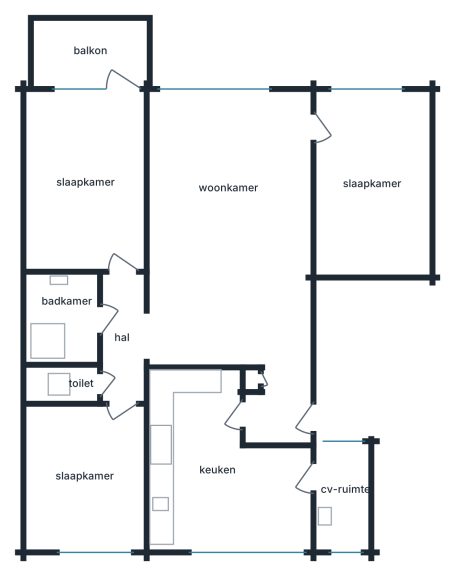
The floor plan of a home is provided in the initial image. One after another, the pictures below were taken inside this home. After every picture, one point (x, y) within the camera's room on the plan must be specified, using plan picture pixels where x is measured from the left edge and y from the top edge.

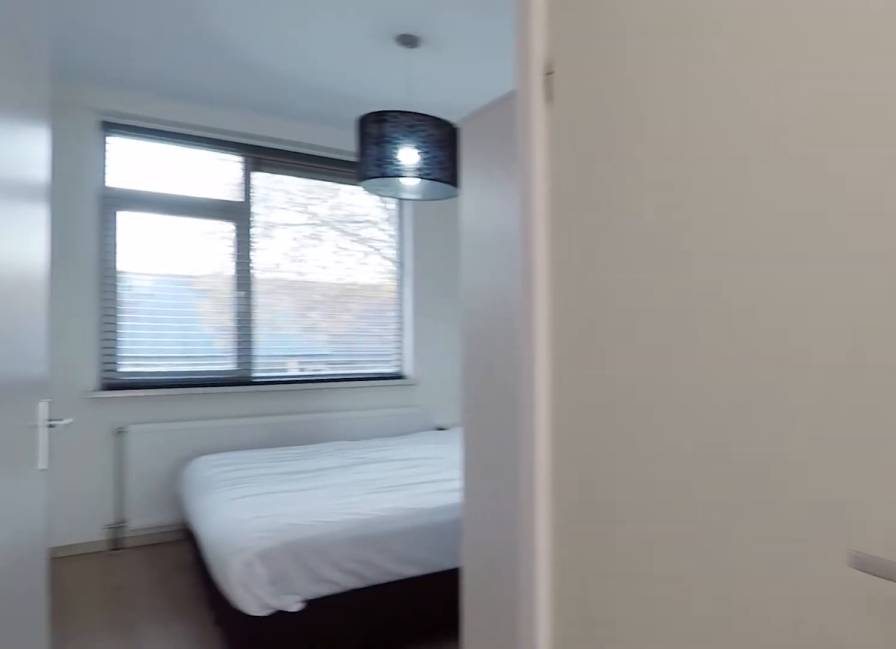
(121, 337)
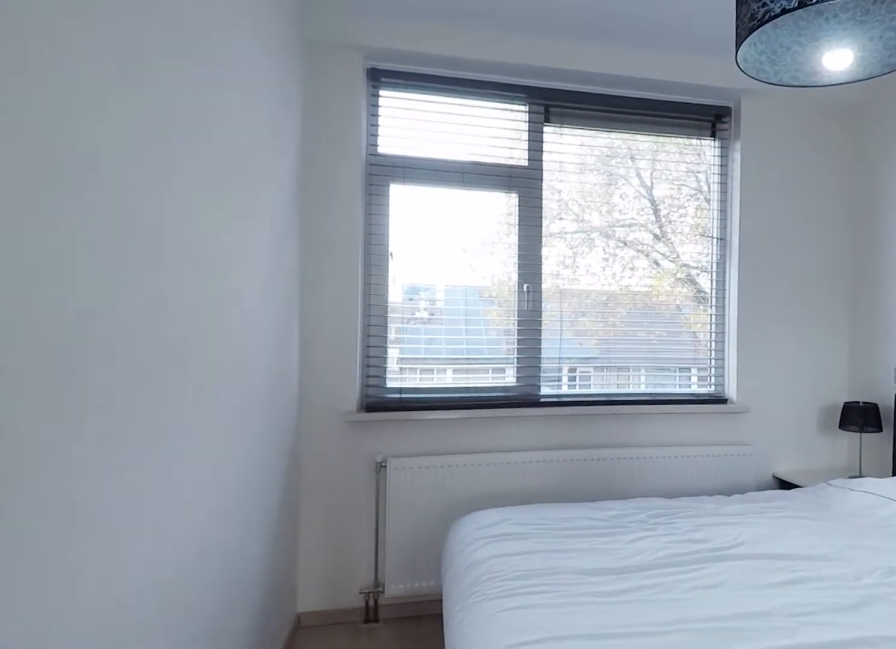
(85, 476)
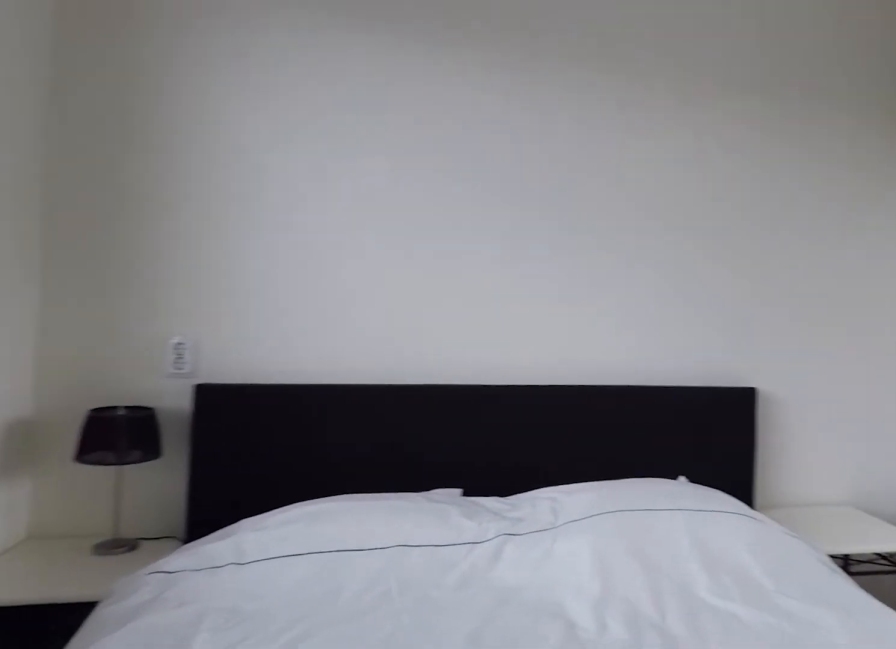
(85, 476)
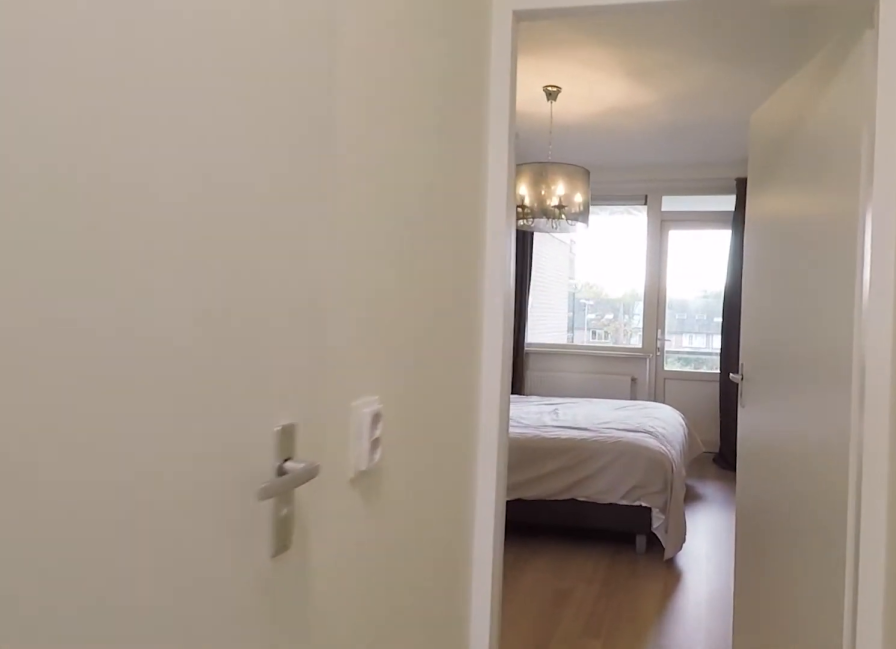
(121, 337)
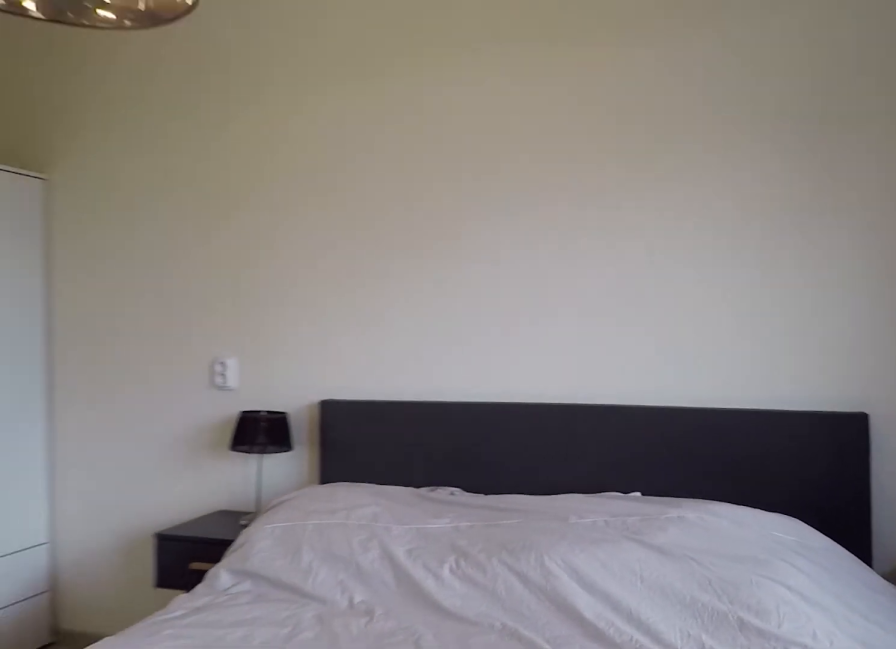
(85, 182)
